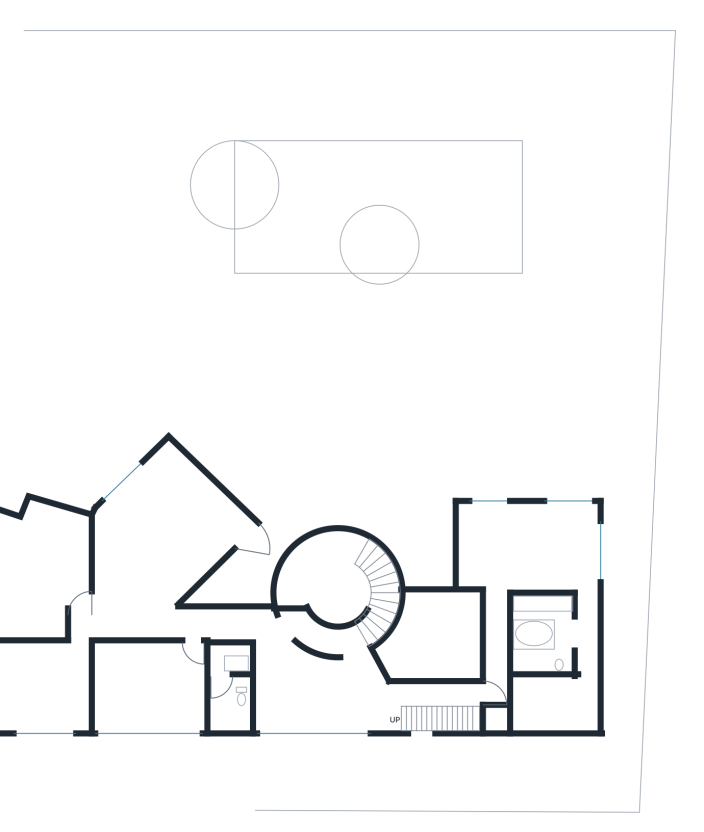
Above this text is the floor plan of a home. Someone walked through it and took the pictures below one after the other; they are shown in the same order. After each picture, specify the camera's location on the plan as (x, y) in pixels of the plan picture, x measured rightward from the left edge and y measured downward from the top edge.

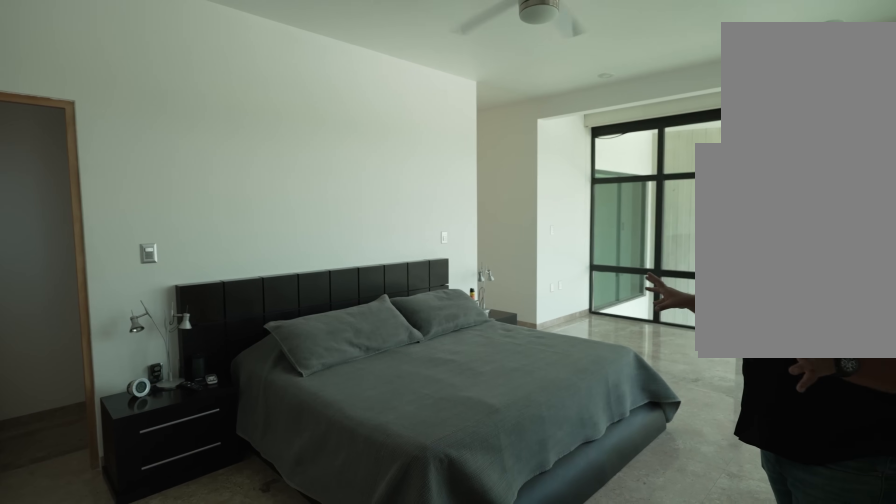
(586, 536)
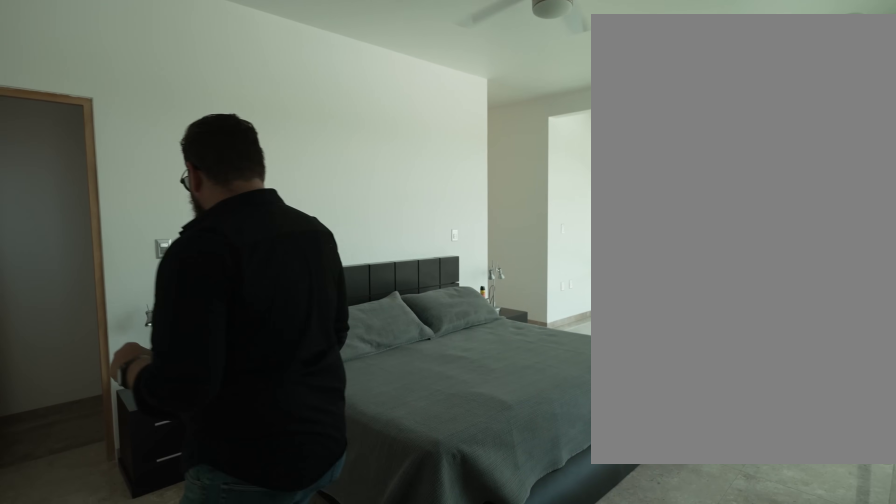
(586, 536)
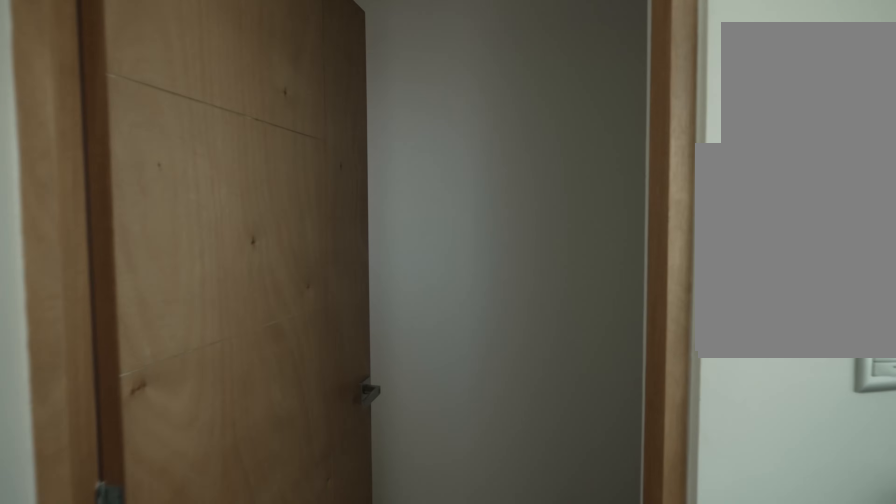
(586, 536)
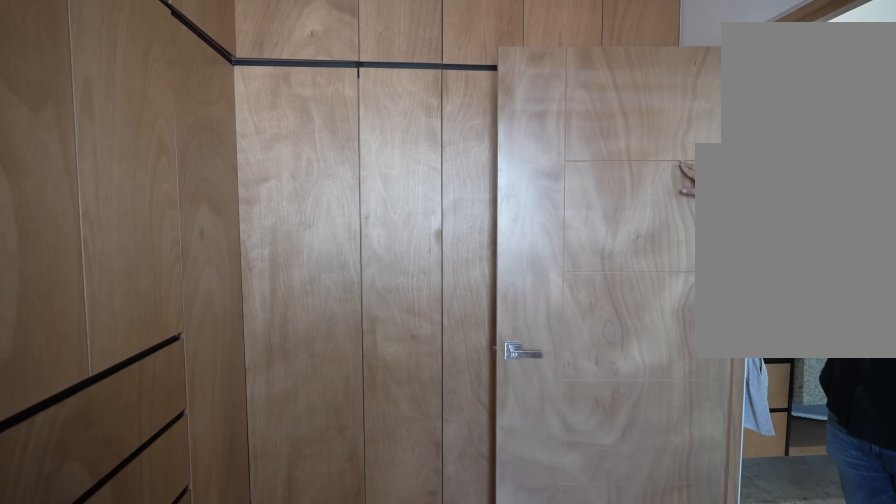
(549, 707)
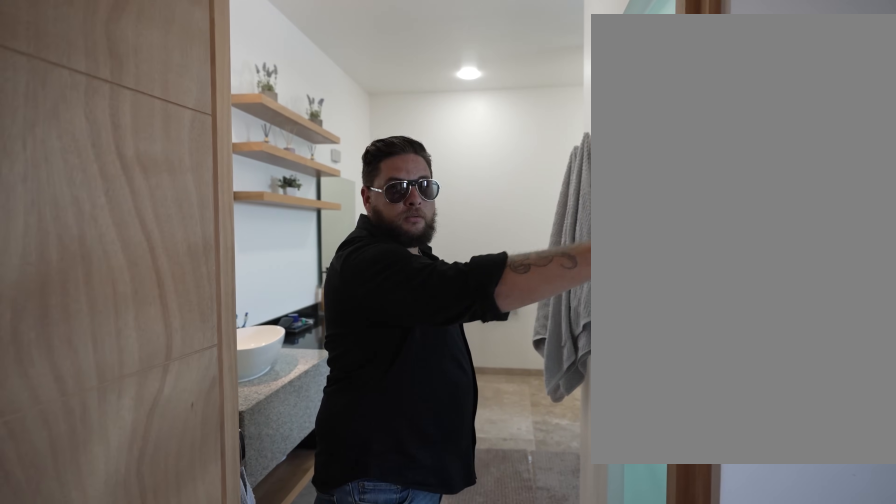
(558, 707)
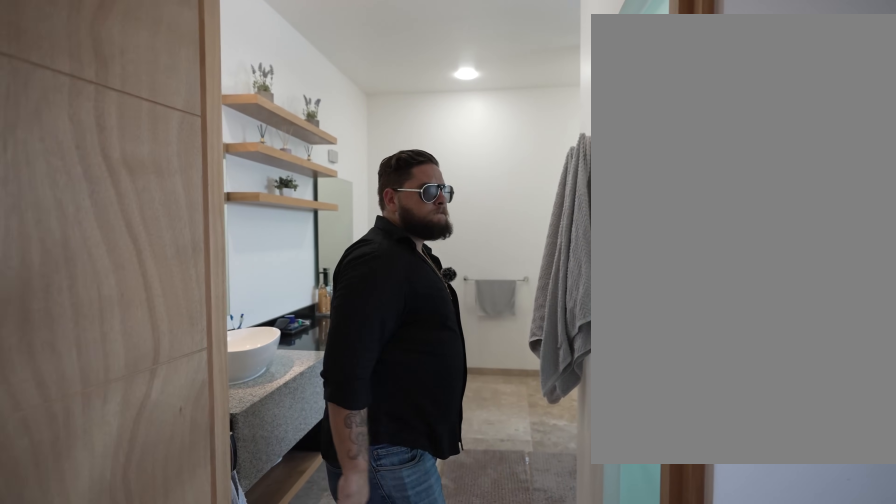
(579, 701)
